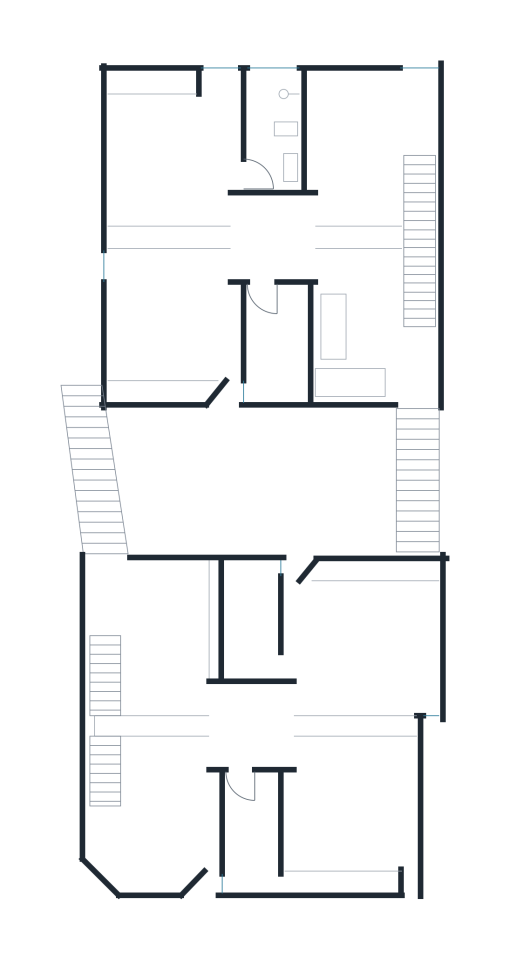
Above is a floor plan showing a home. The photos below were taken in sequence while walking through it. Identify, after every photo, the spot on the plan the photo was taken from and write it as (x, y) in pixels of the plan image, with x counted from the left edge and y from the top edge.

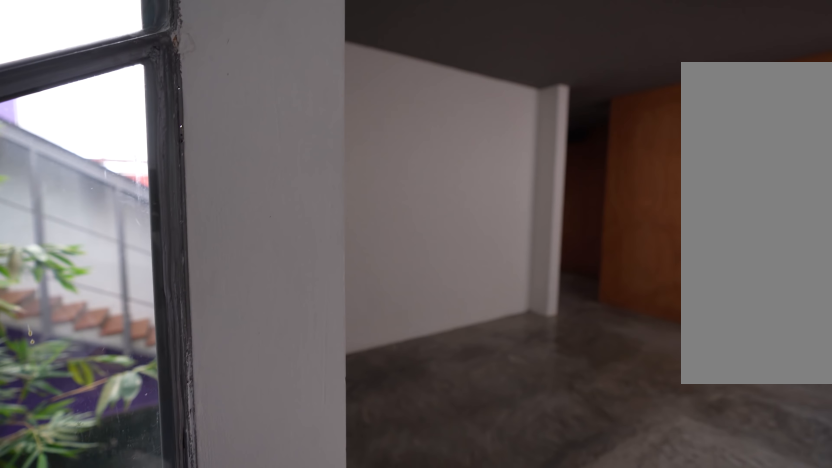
(414, 423)
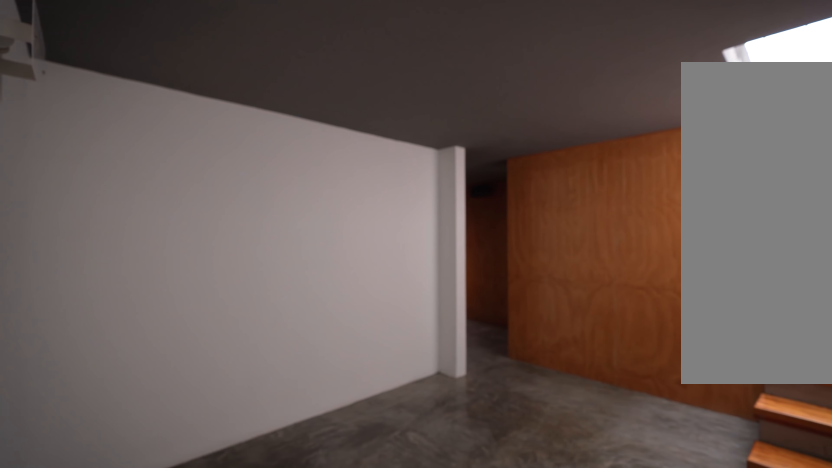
(414, 423)
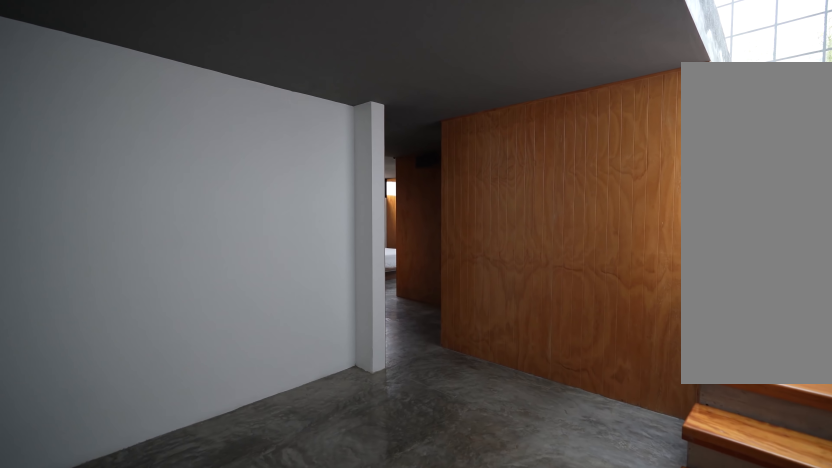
(414, 408)
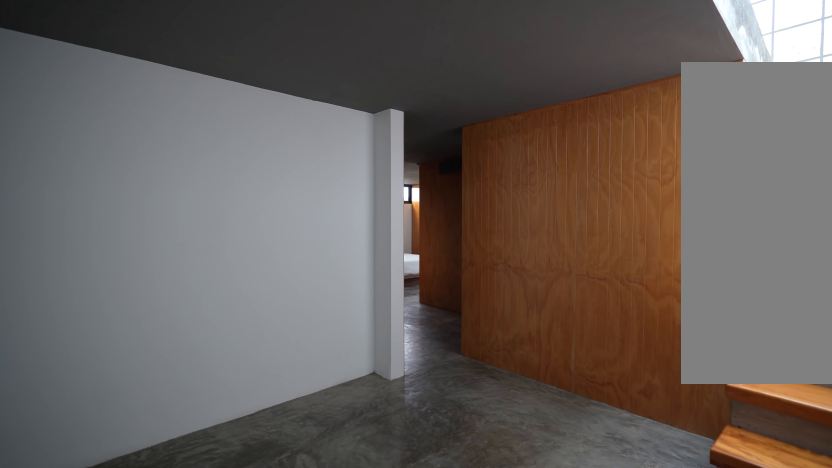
(414, 408)
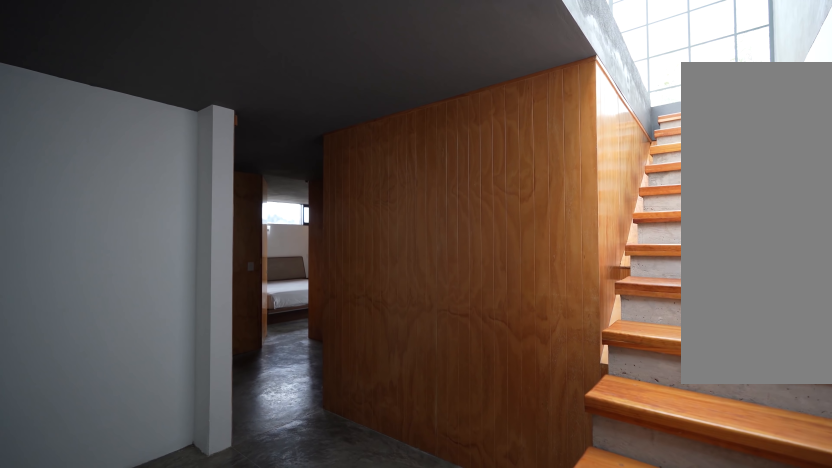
(414, 408)
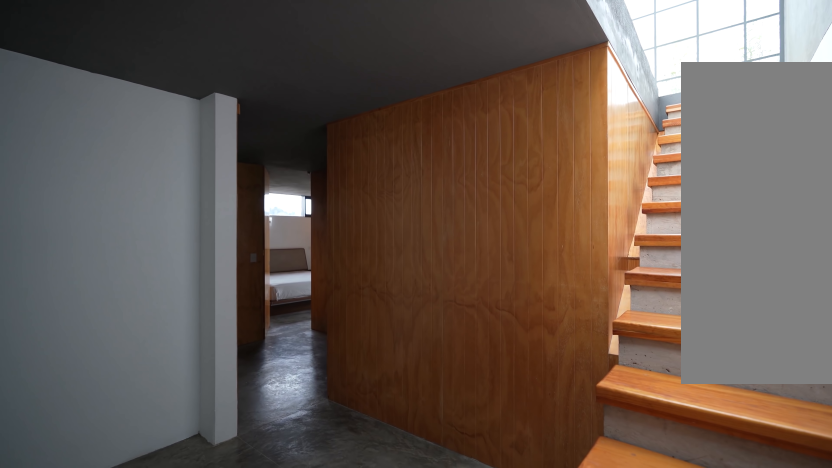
(414, 408)
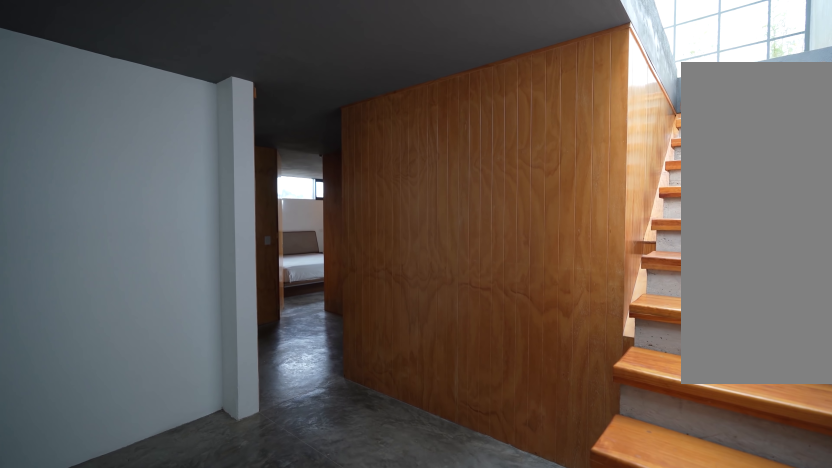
(414, 404)
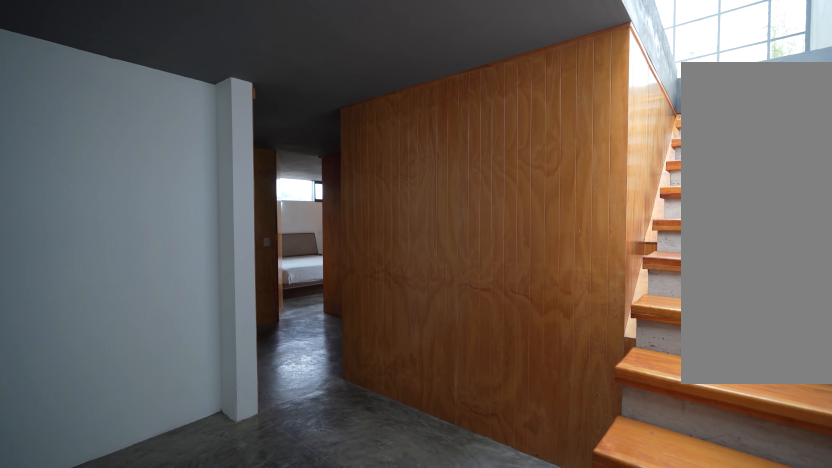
(414, 404)
